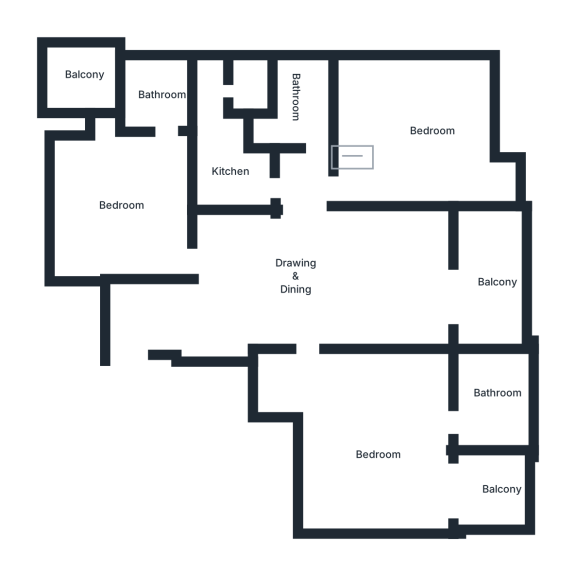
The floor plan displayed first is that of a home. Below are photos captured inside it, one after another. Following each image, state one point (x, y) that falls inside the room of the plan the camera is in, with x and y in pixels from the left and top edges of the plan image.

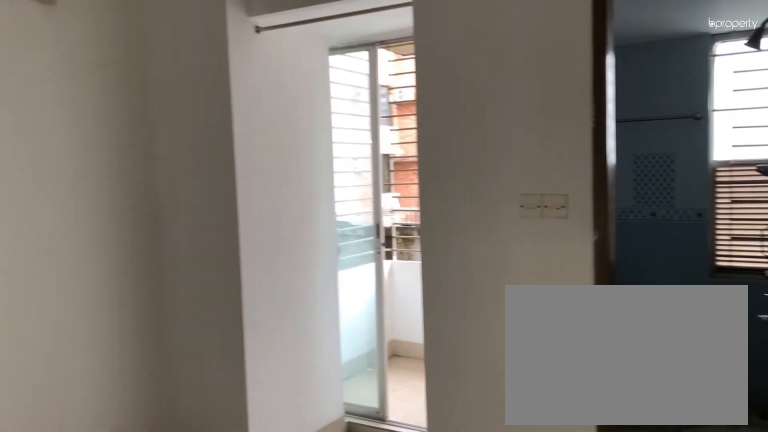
(126, 202)
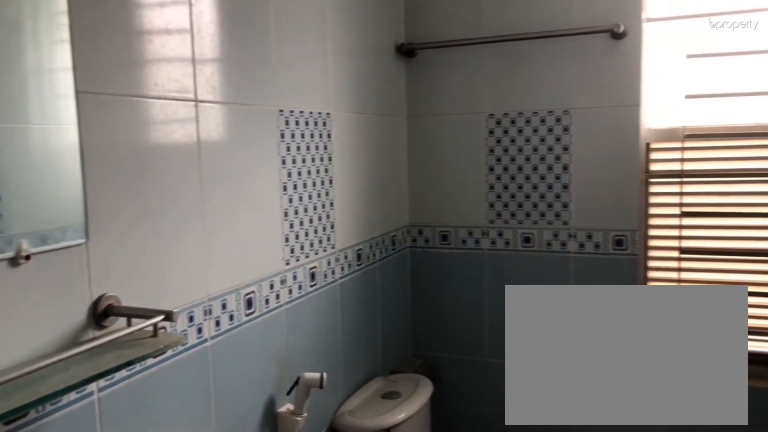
(161, 94)
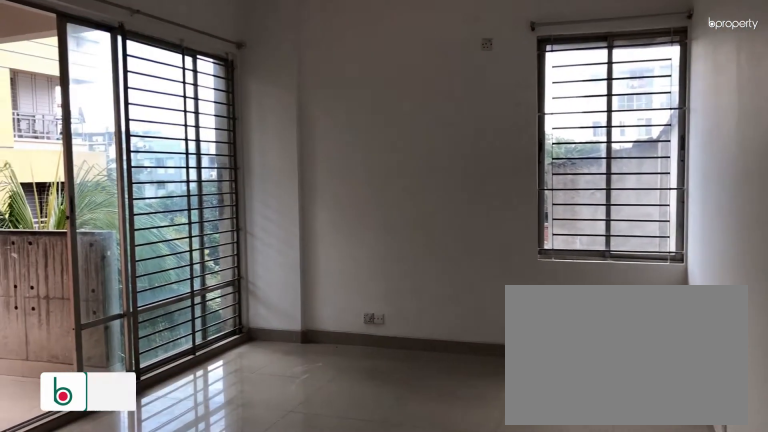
(379, 451)
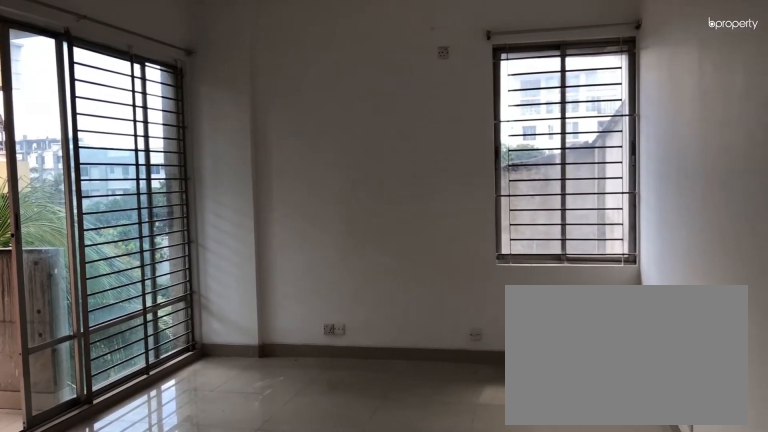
(379, 451)
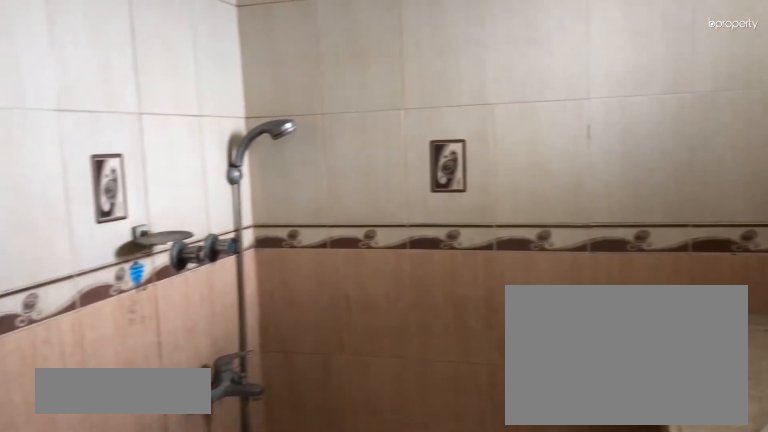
(497, 394)
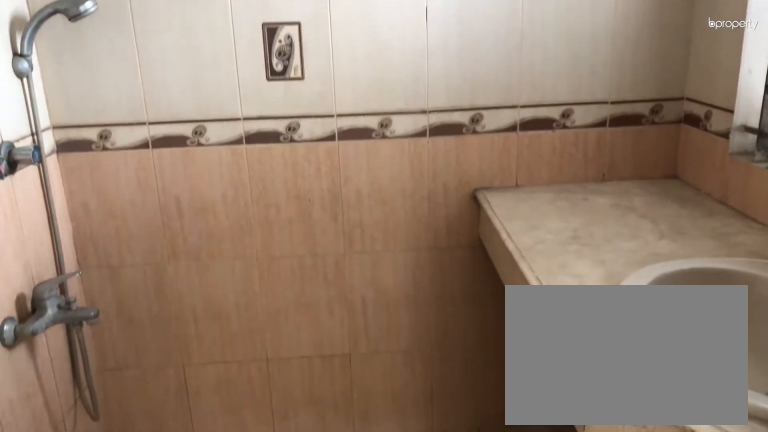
(497, 394)
